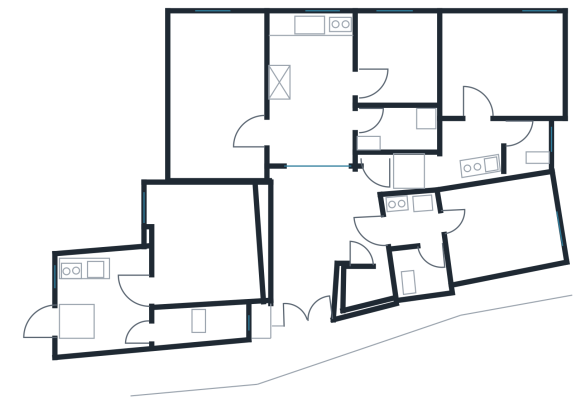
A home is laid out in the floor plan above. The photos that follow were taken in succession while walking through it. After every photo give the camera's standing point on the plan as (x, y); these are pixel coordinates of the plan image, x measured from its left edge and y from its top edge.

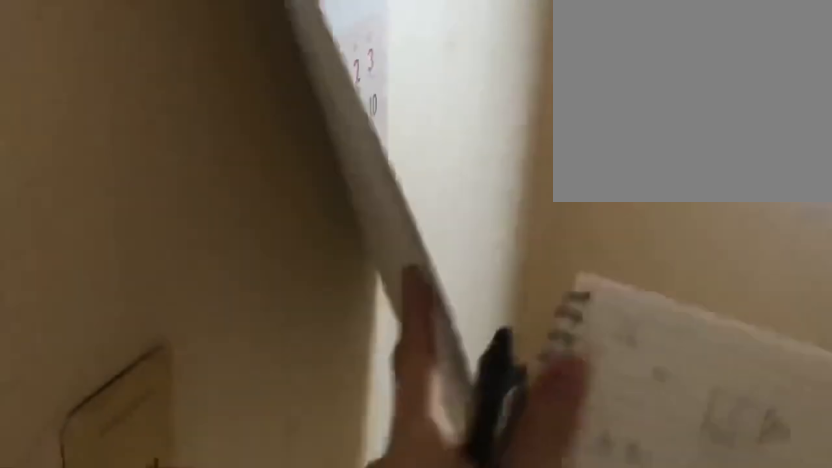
(391, 68)
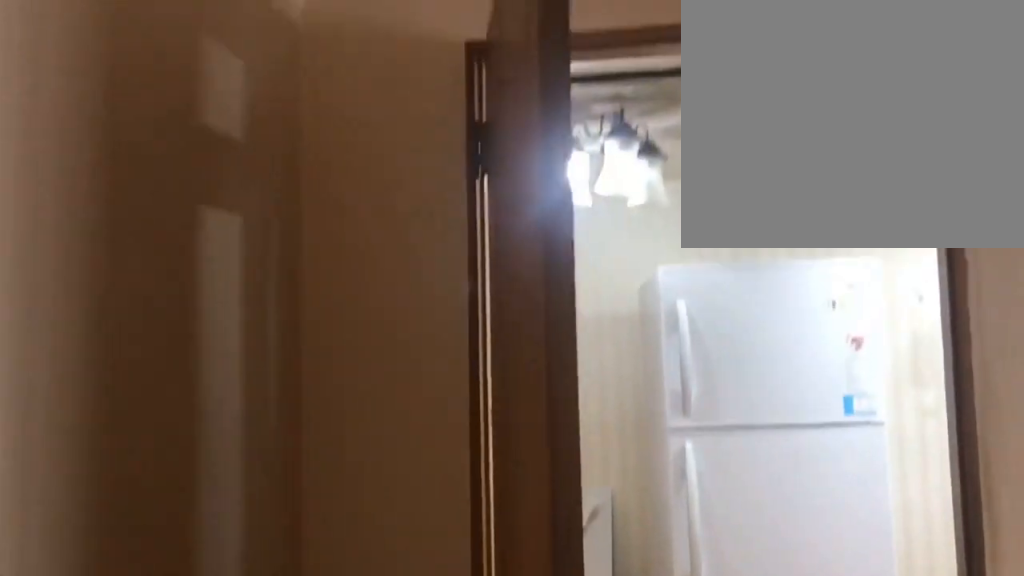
(391, 65)
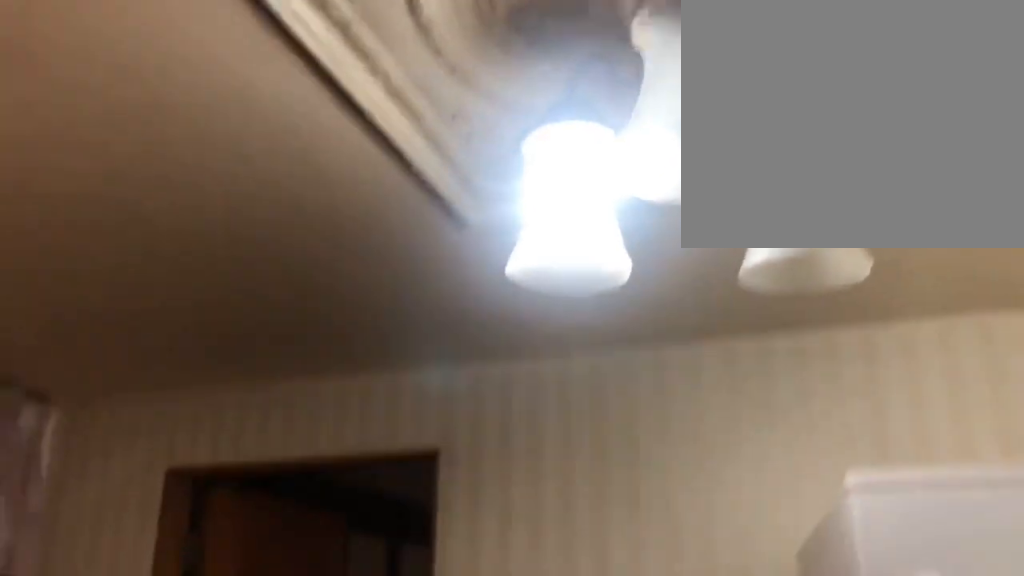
(342, 83)
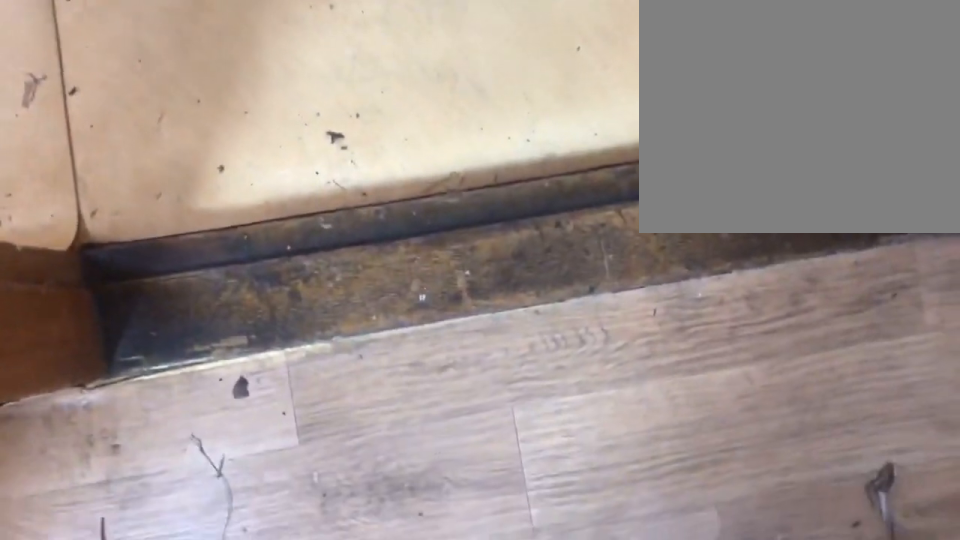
(331, 90)
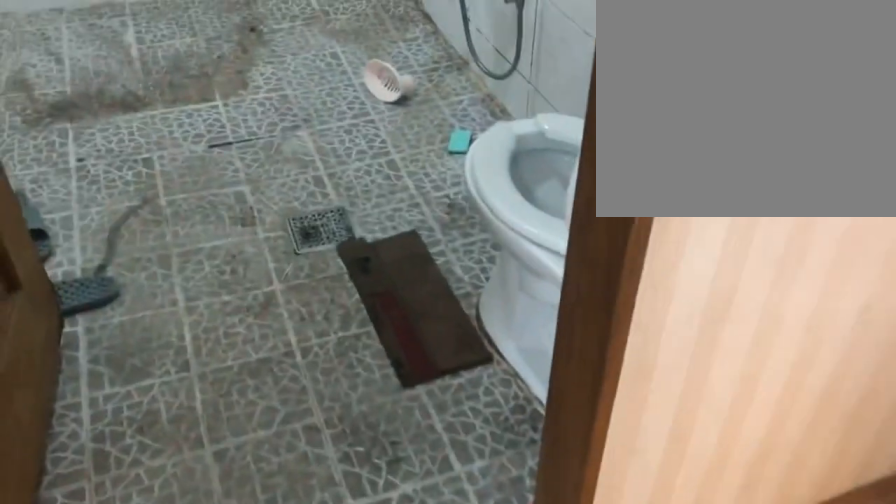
(326, 128)
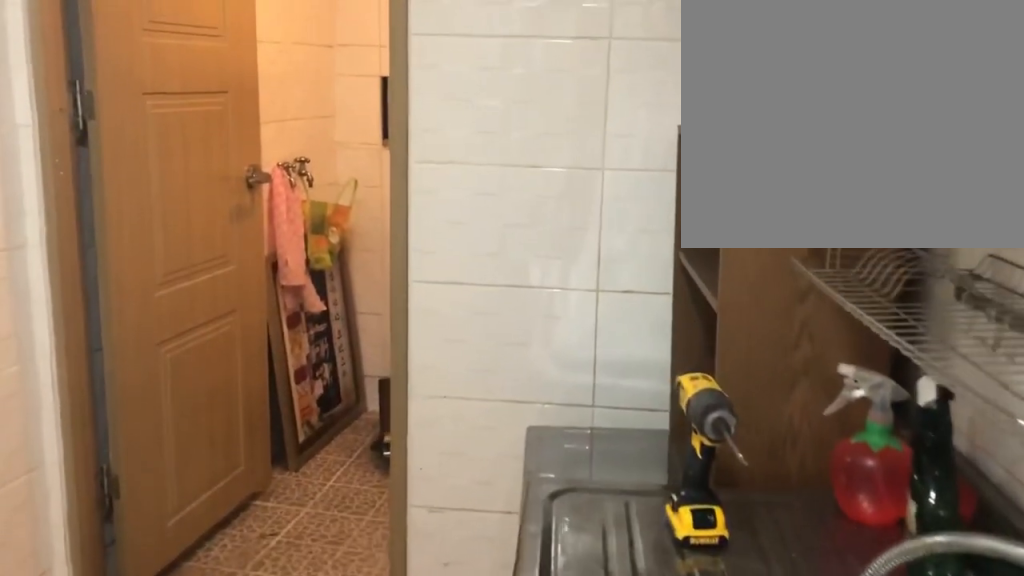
(464, 154)
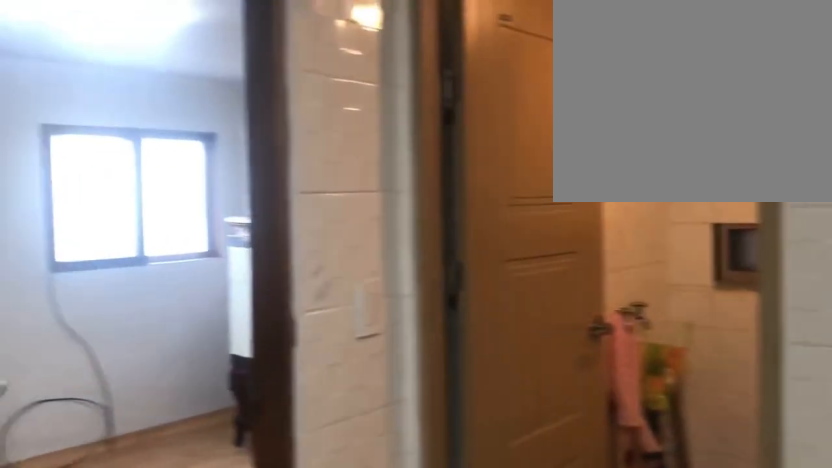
(468, 150)
